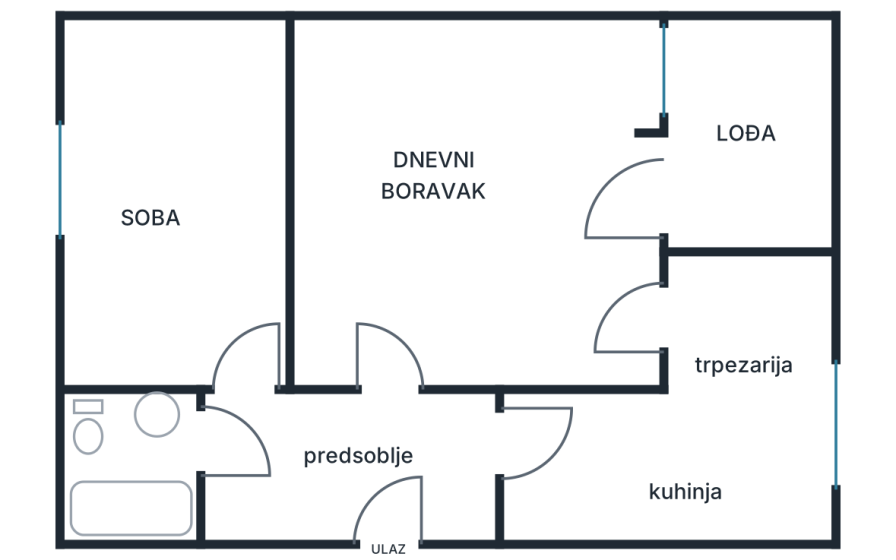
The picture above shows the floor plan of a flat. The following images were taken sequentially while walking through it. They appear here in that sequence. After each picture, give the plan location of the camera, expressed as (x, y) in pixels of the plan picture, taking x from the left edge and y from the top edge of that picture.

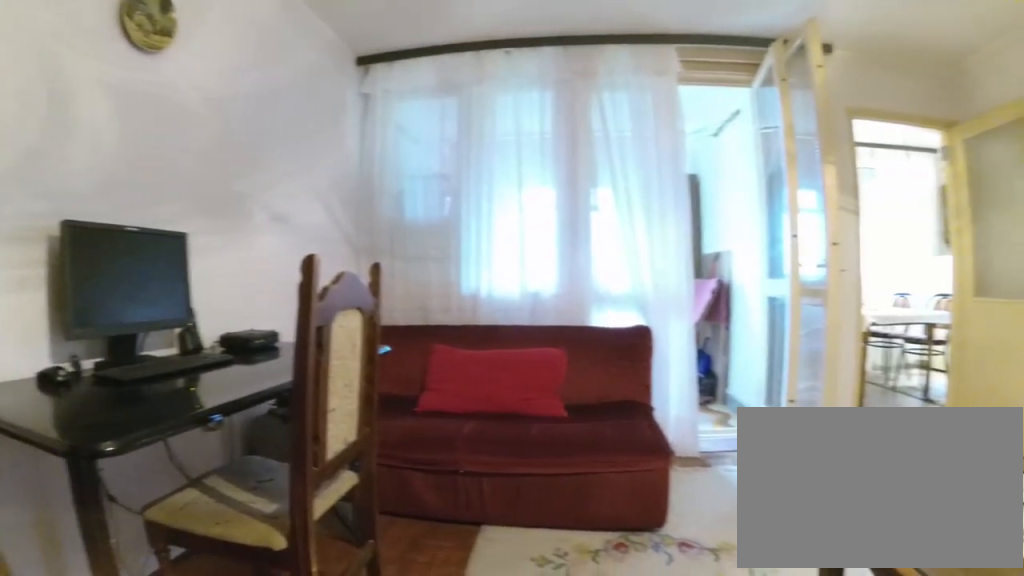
(379, 206)
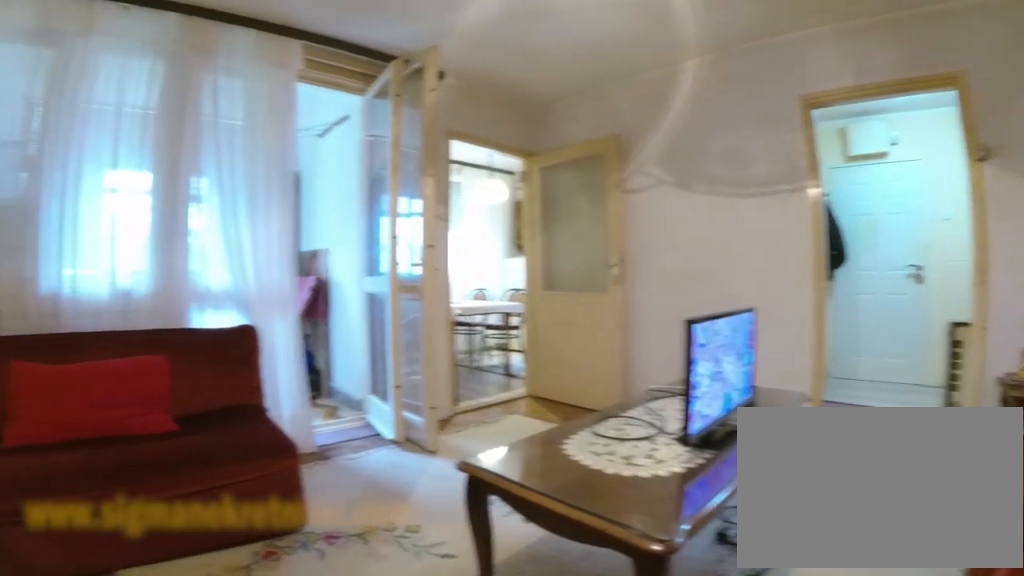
(353, 147)
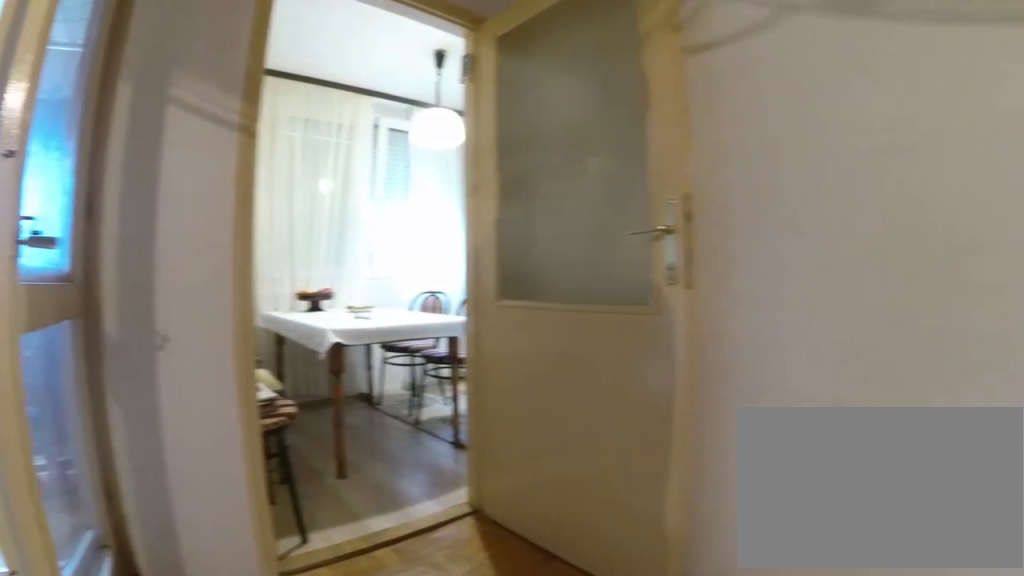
(536, 257)
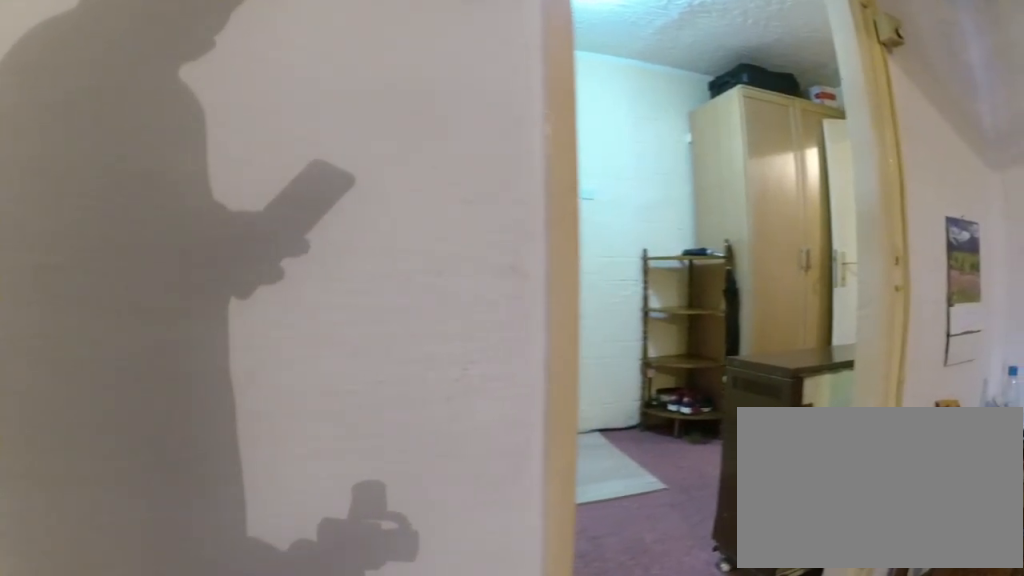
(503, 270)
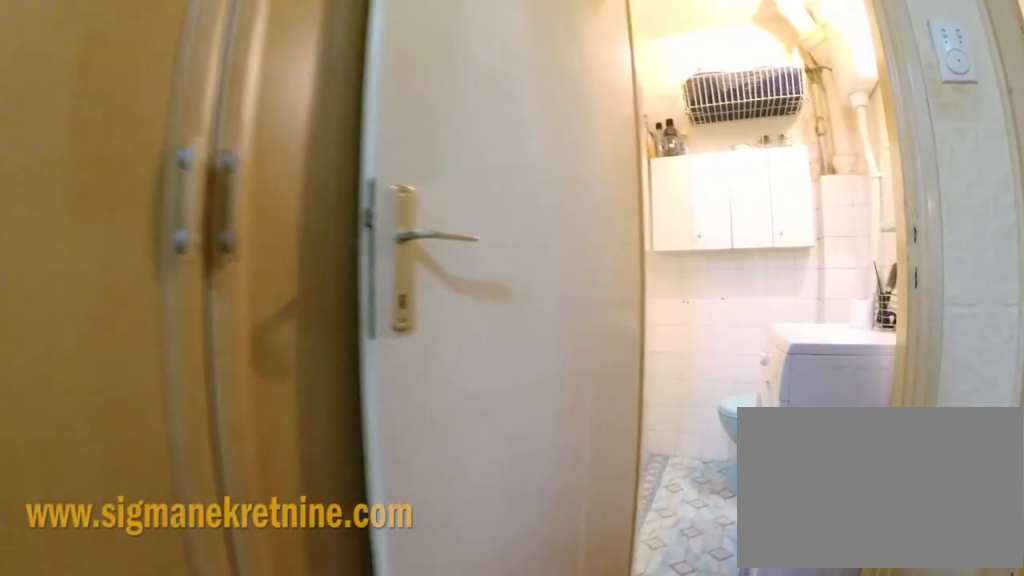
(303, 437)
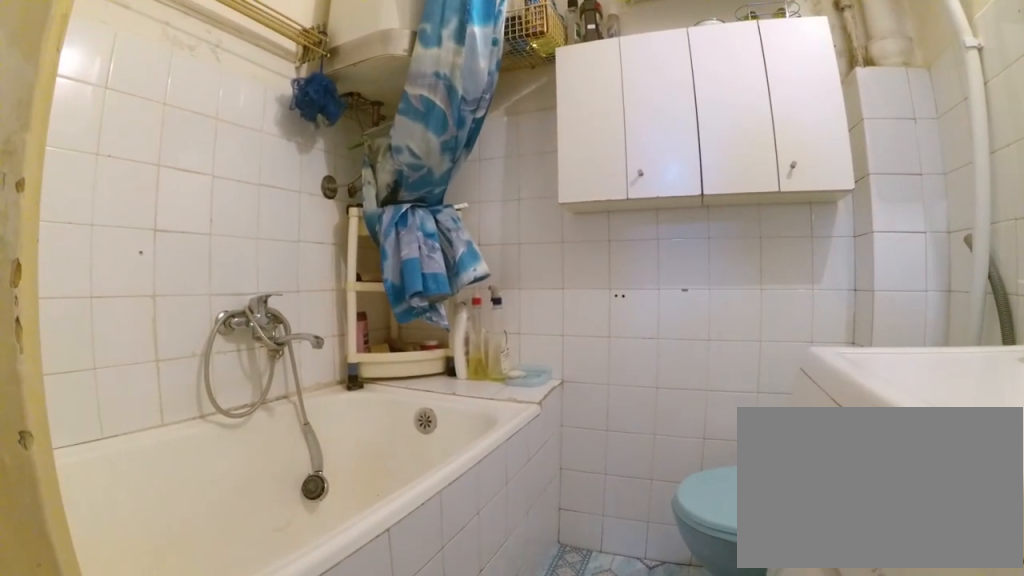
(215, 437)
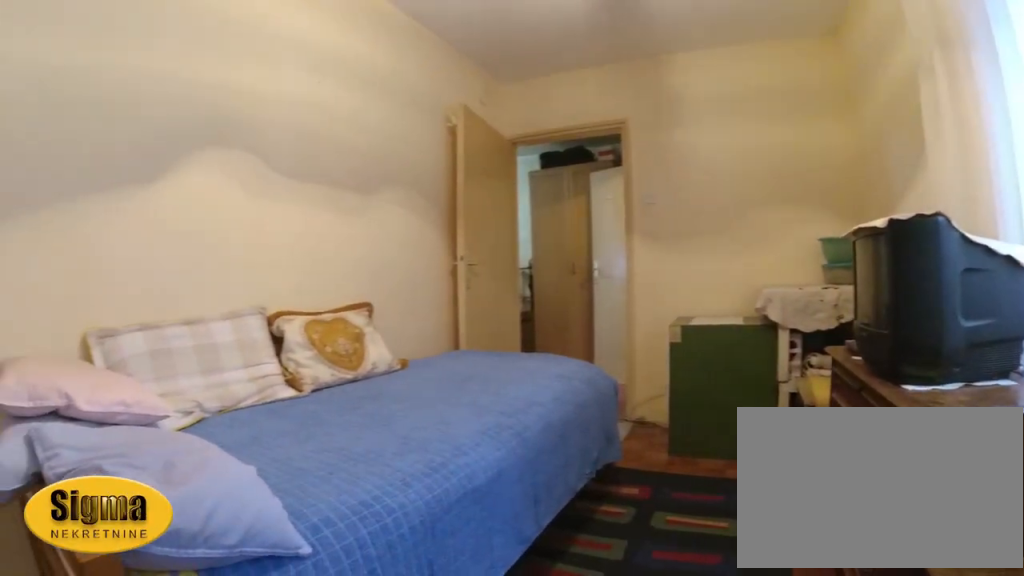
(117, 123)
